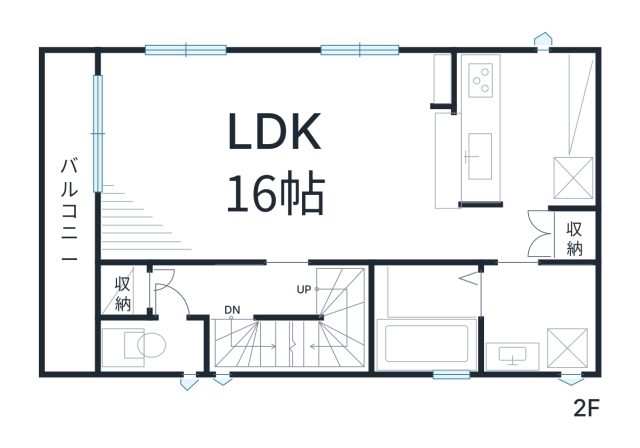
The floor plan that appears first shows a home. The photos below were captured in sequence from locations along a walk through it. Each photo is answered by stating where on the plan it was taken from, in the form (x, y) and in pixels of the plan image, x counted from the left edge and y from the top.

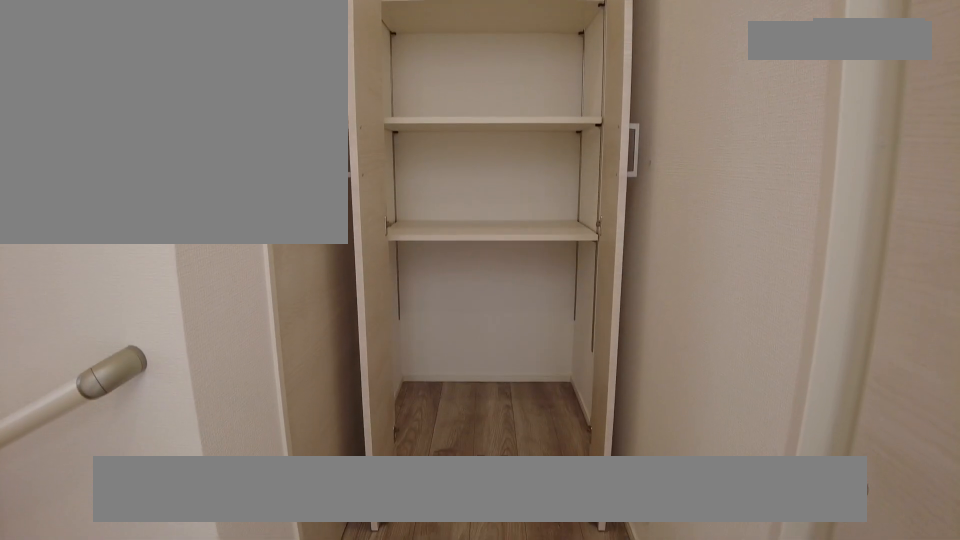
(145, 285)
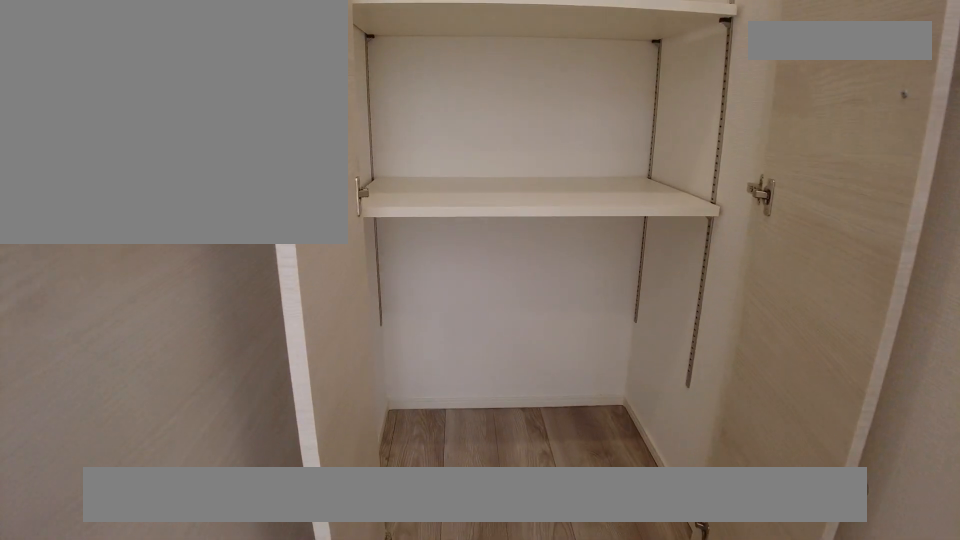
(142, 276)
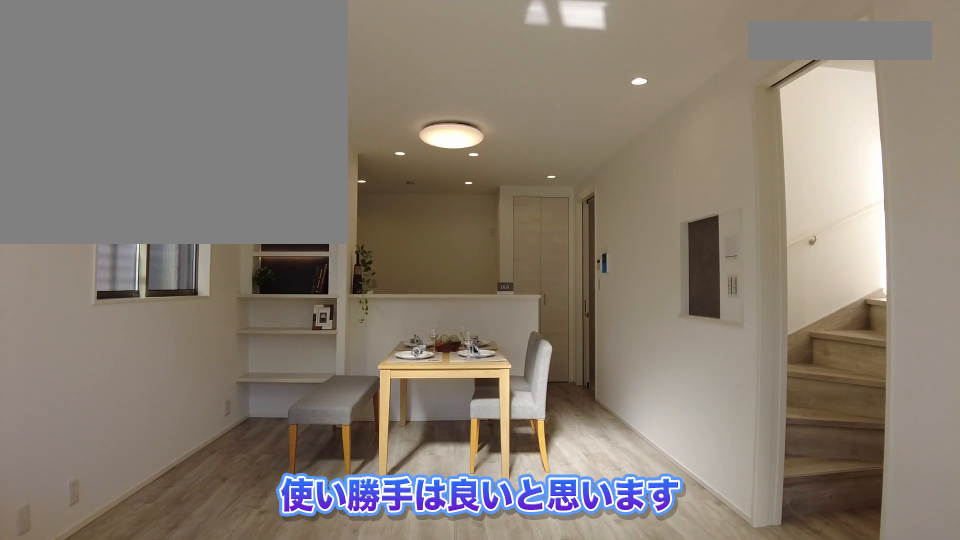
(311, 184)
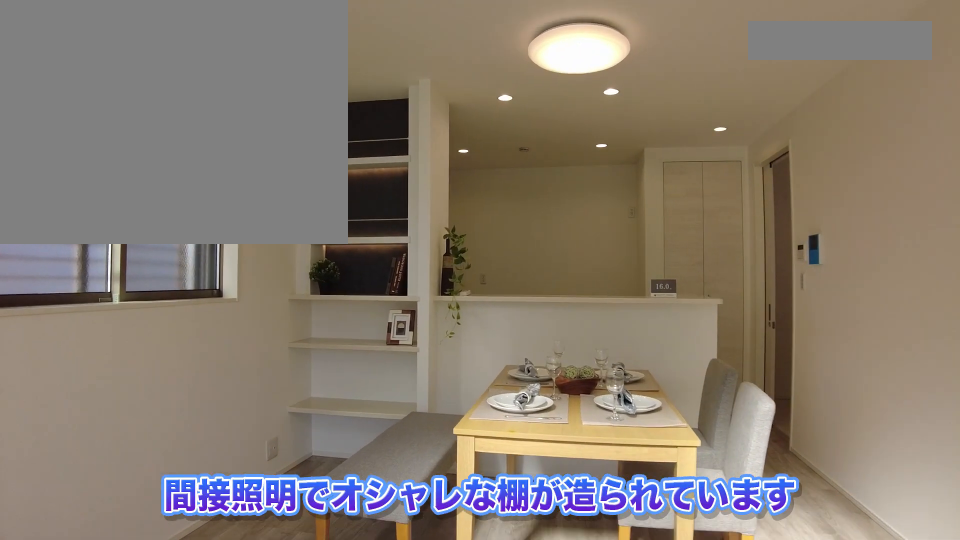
(304, 186)
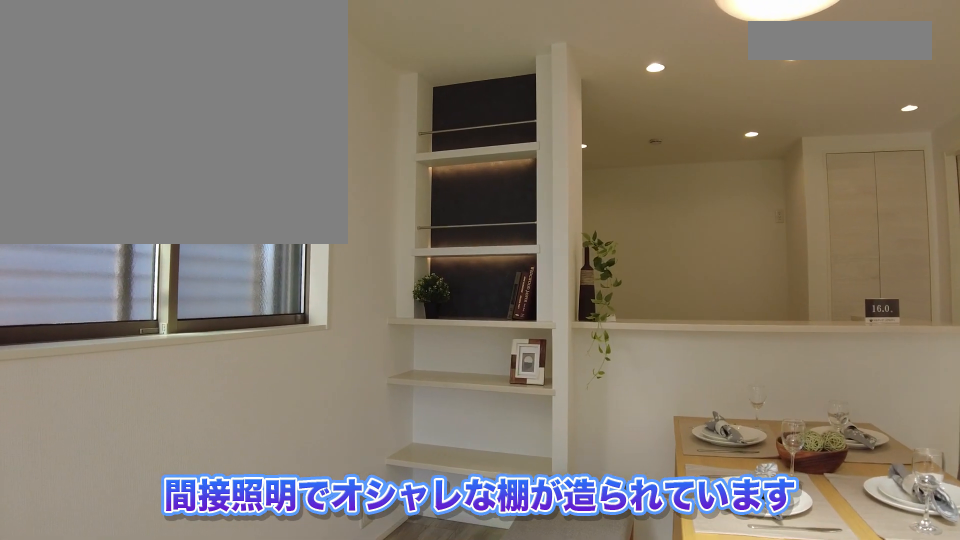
(312, 188)
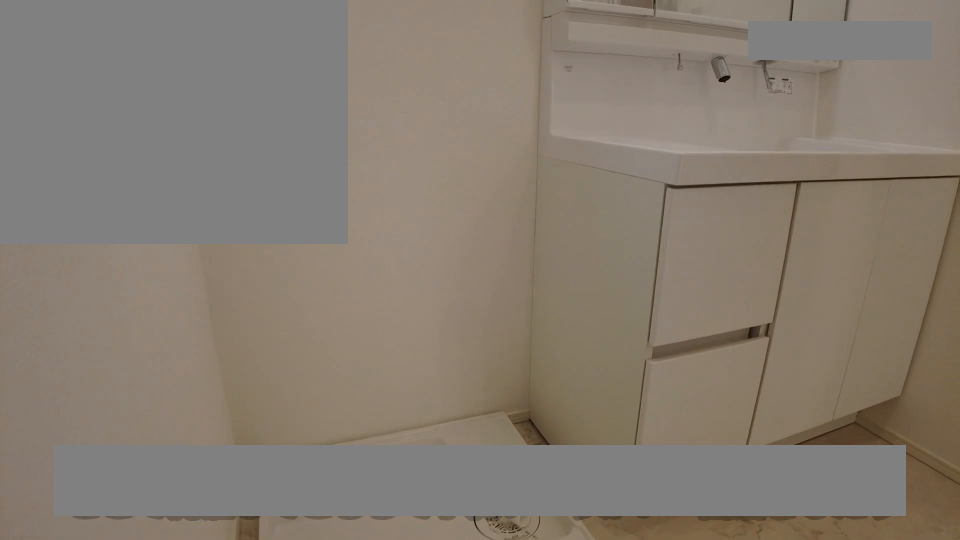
(552, 303)
